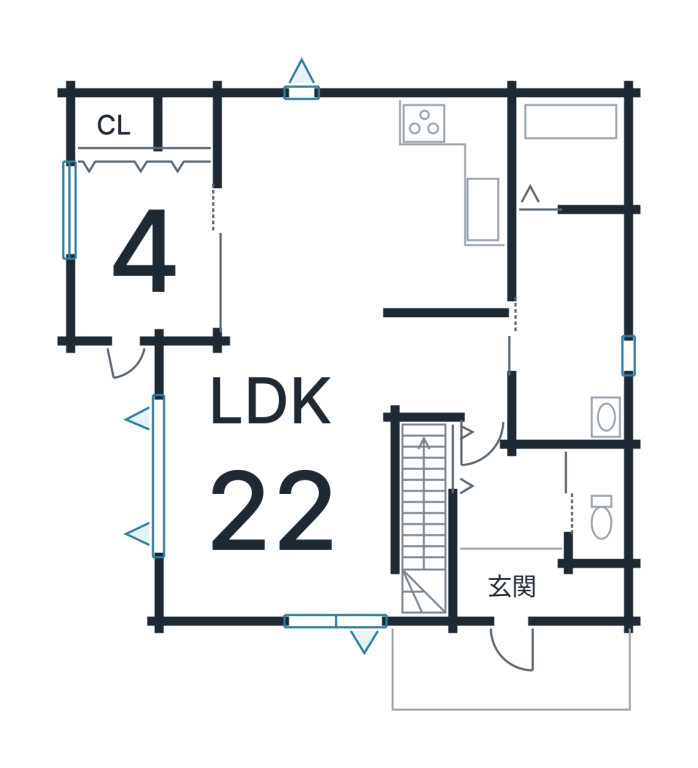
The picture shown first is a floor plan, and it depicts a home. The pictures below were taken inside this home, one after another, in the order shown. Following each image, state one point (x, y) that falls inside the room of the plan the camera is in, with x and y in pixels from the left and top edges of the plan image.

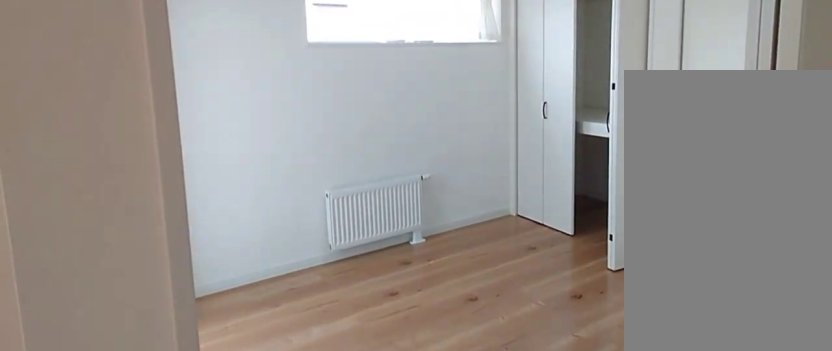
(135, 243)
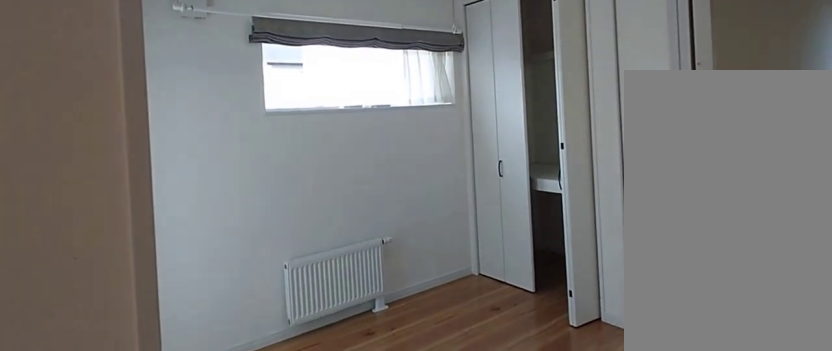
(135, 243)
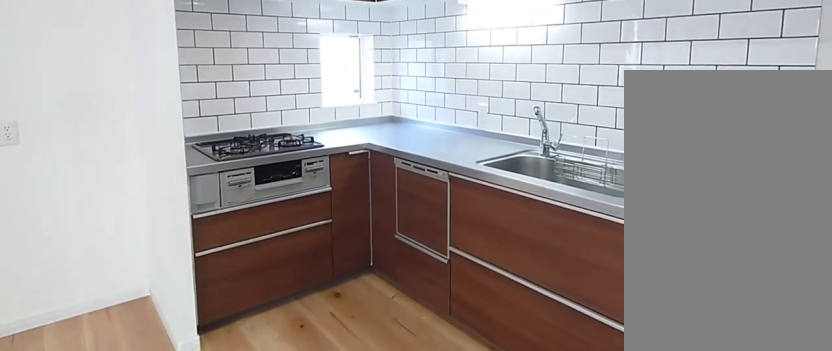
(388, 214)
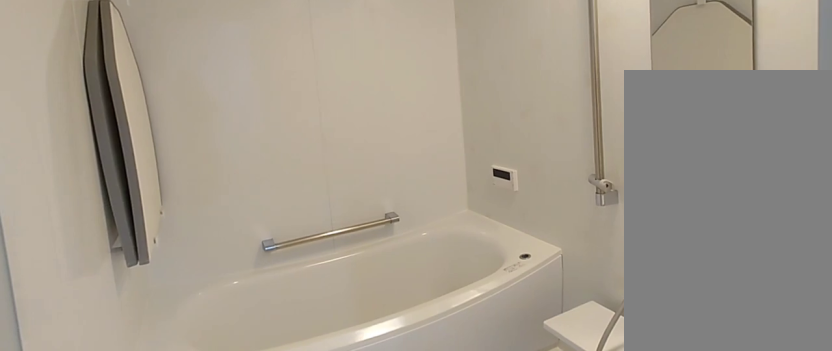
(569, 152)
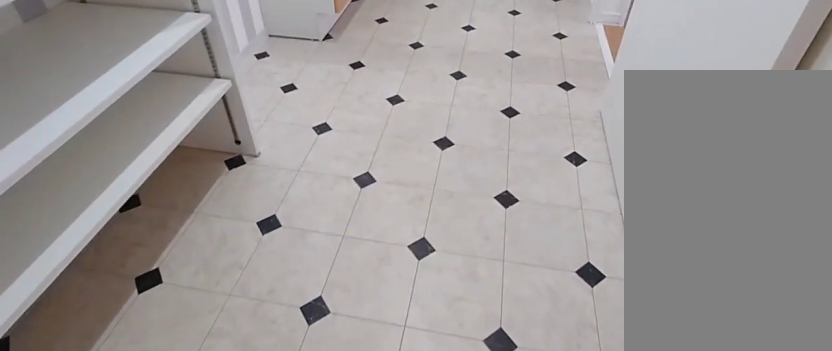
(574, 334)
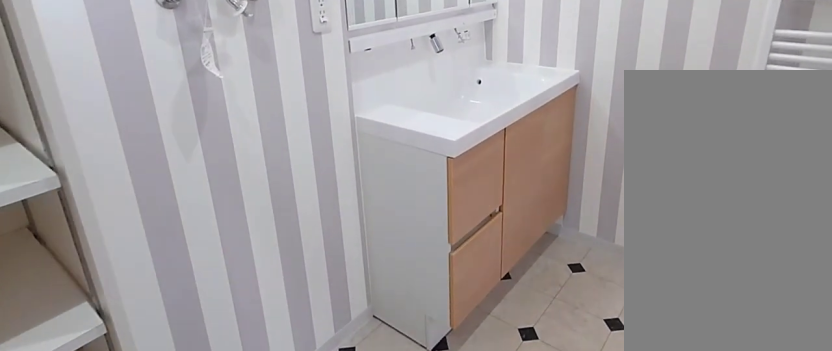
(574, 334)
